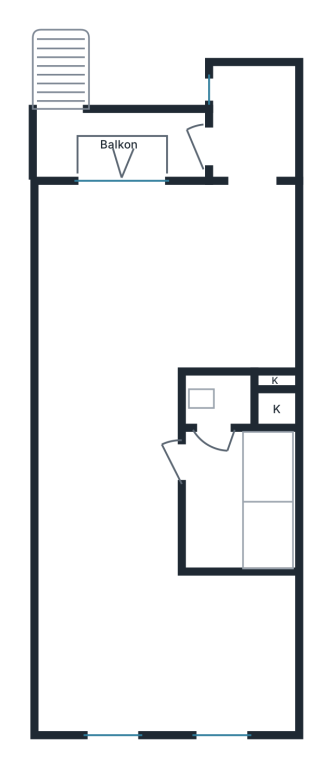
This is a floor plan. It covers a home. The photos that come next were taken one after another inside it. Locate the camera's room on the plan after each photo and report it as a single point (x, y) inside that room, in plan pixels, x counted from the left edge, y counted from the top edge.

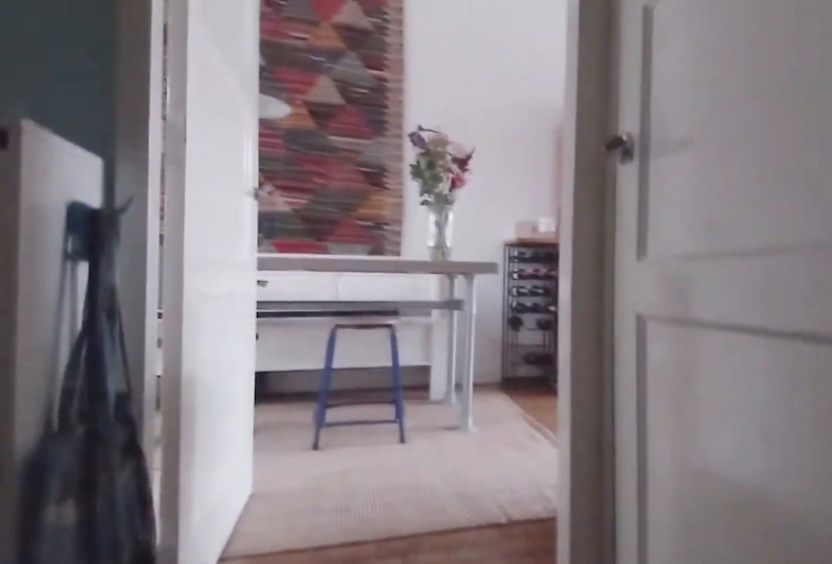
(212, 498)
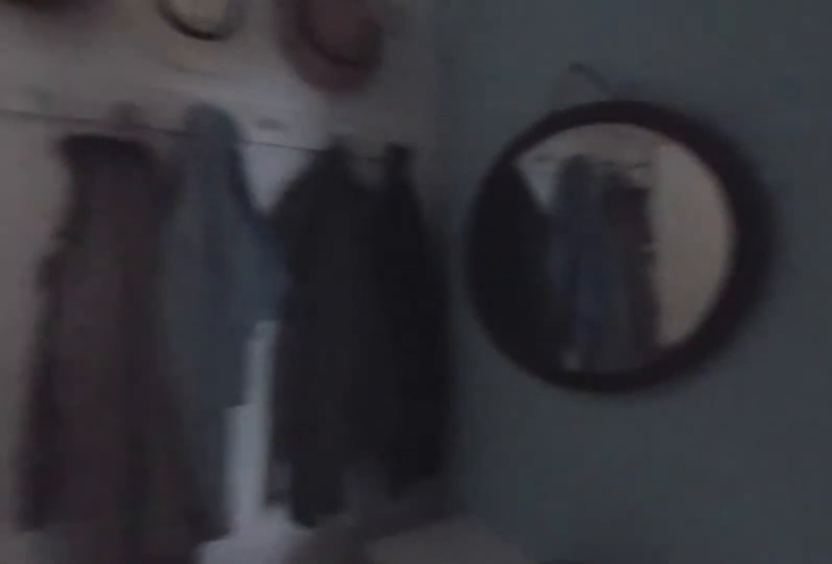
(212, 498)
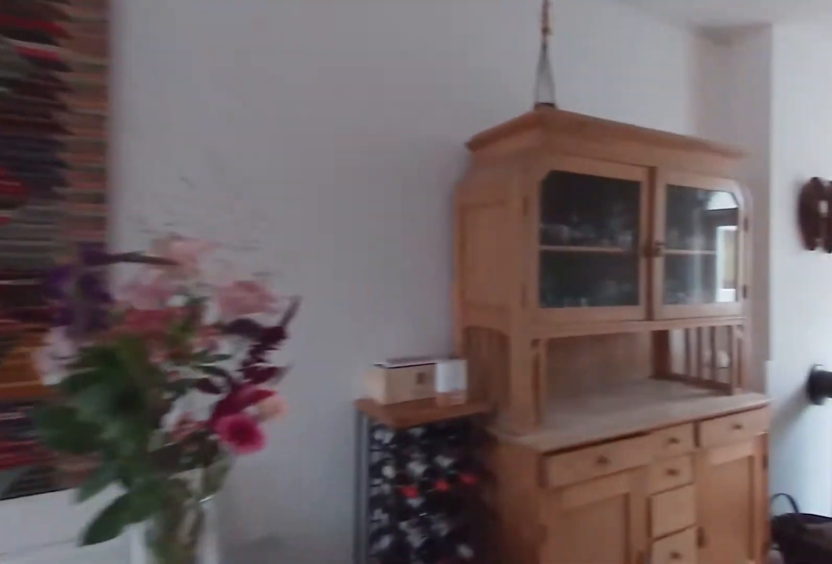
(152, 616)
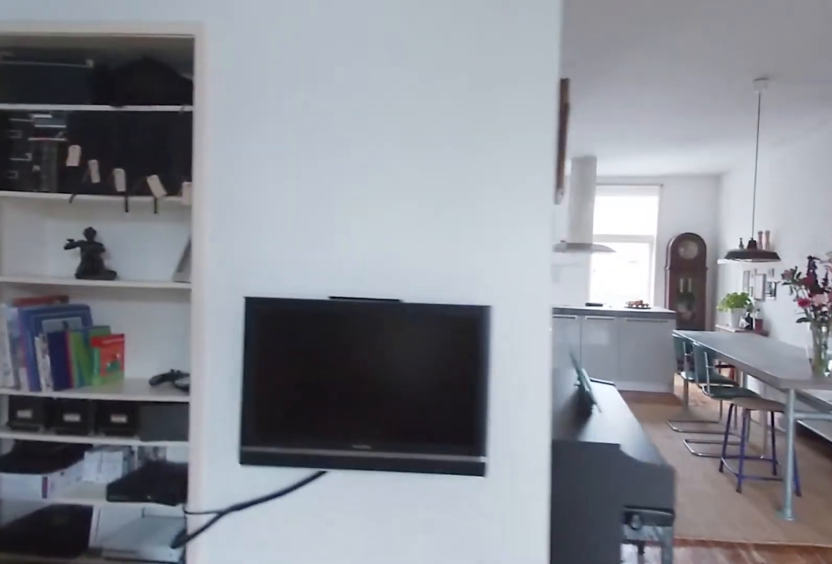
(244, 184)
